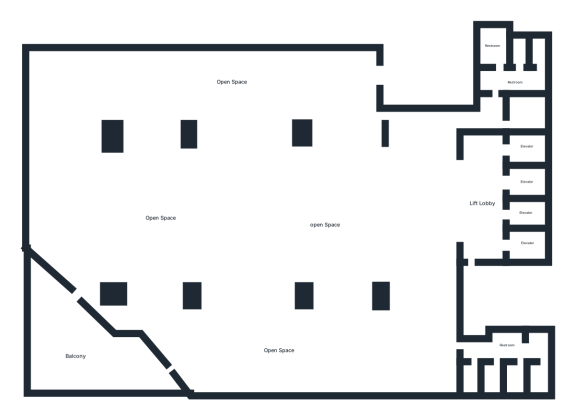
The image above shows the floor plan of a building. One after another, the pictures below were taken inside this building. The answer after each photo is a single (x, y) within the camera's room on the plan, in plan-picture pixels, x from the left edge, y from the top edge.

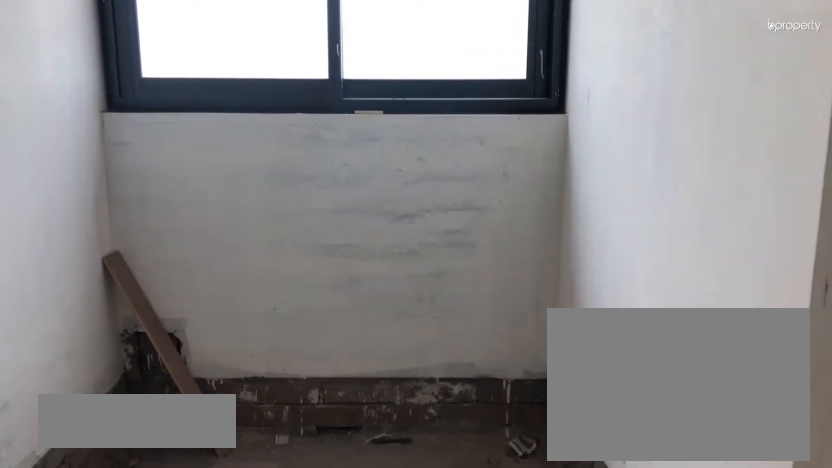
(524, 110)
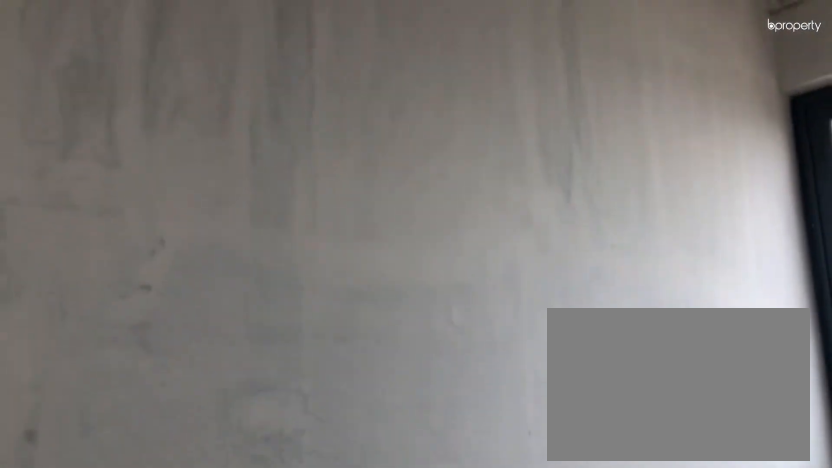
(524, 110)
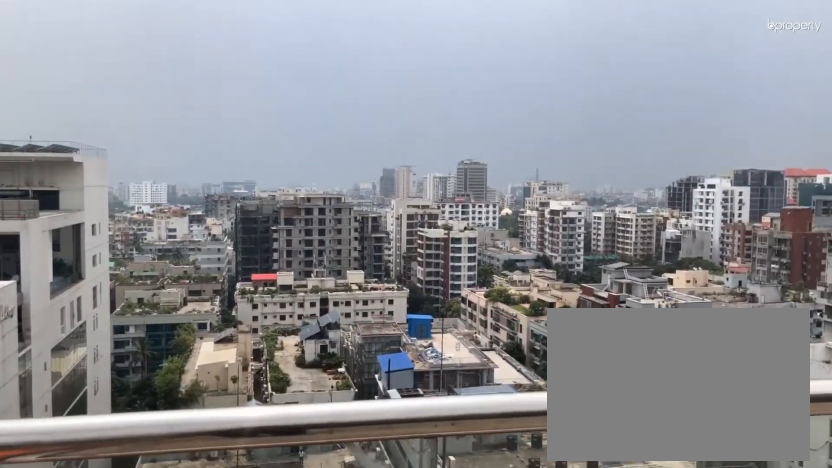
(71, 353)
